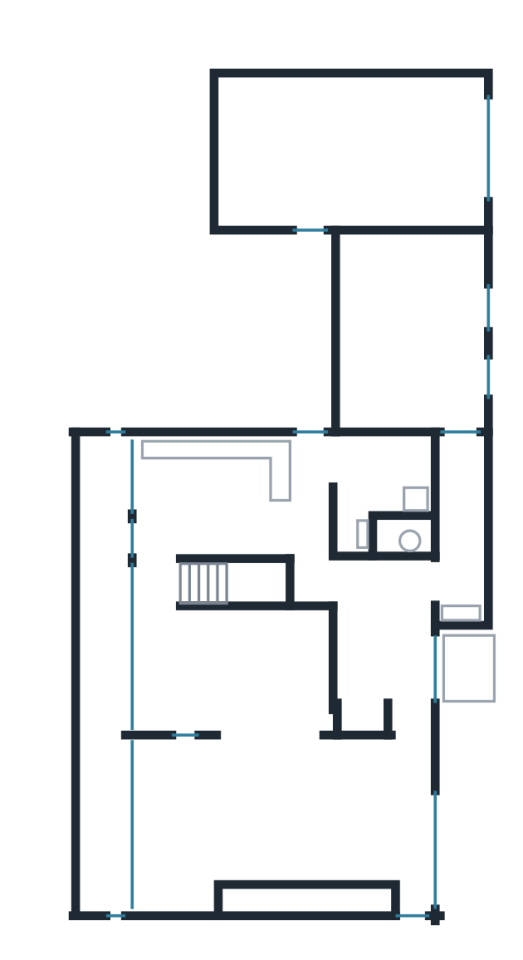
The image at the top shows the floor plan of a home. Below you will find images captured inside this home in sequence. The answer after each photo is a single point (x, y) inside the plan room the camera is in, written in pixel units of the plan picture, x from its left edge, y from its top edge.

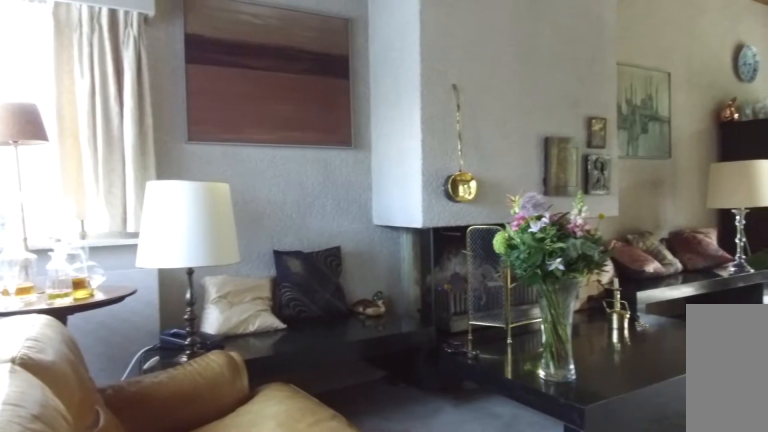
(262, 763)
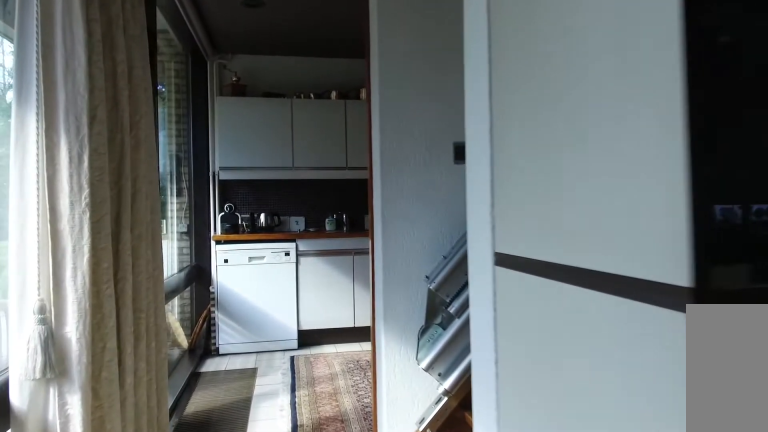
(262, 762)
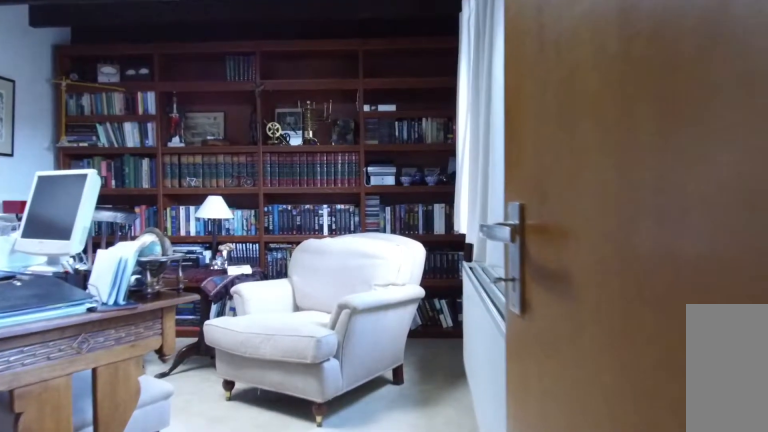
(410, 331)
